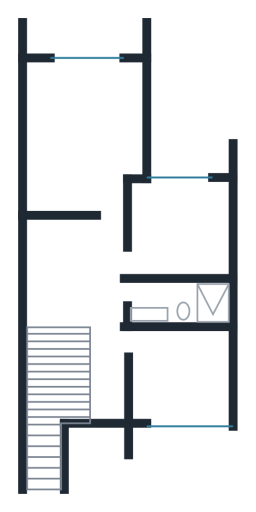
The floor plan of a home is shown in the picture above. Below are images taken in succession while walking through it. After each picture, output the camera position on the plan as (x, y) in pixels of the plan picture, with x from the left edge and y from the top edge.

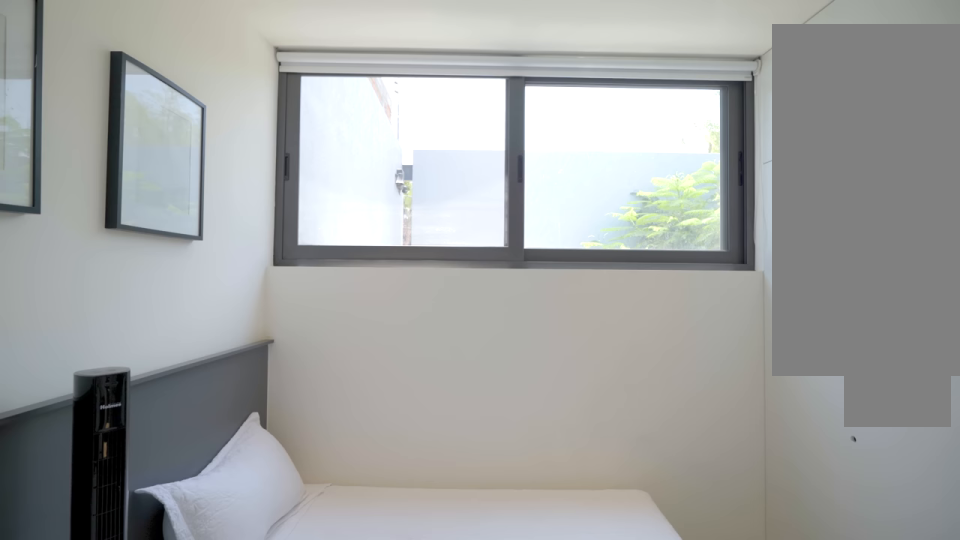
(154, 387)
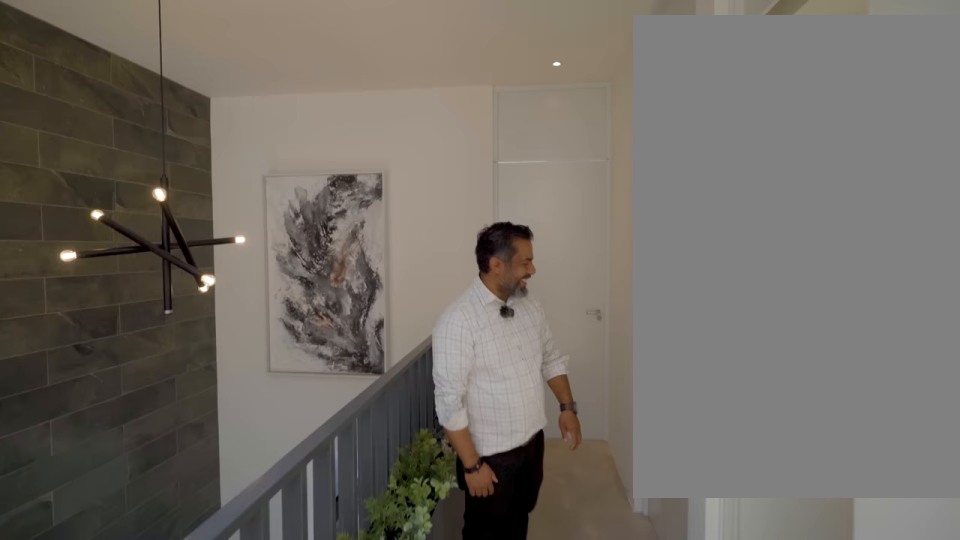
(110, 287)
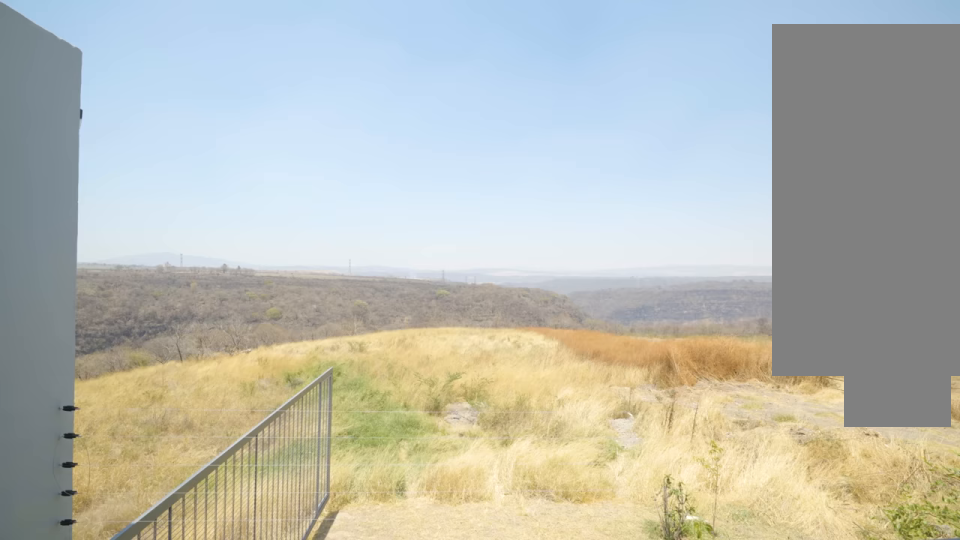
(79, 57)
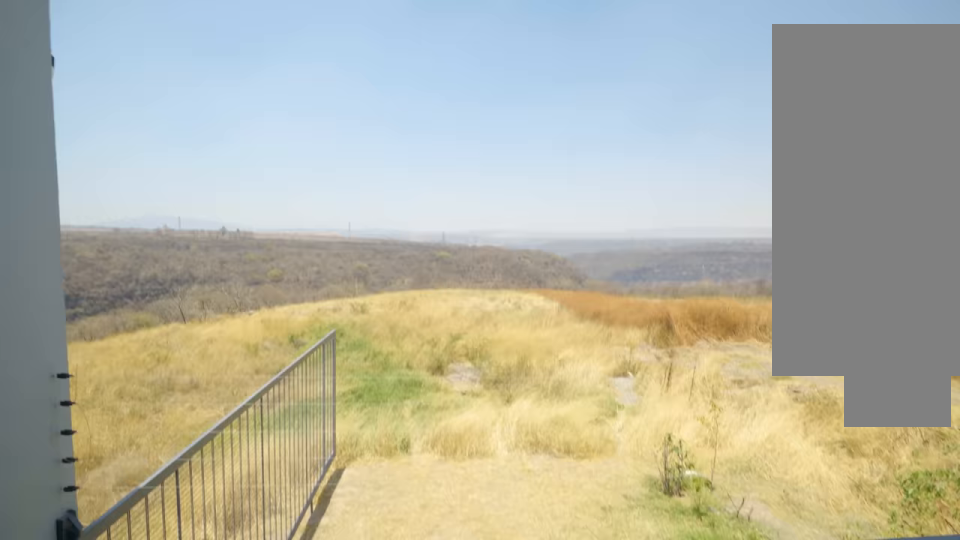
(82, 44)
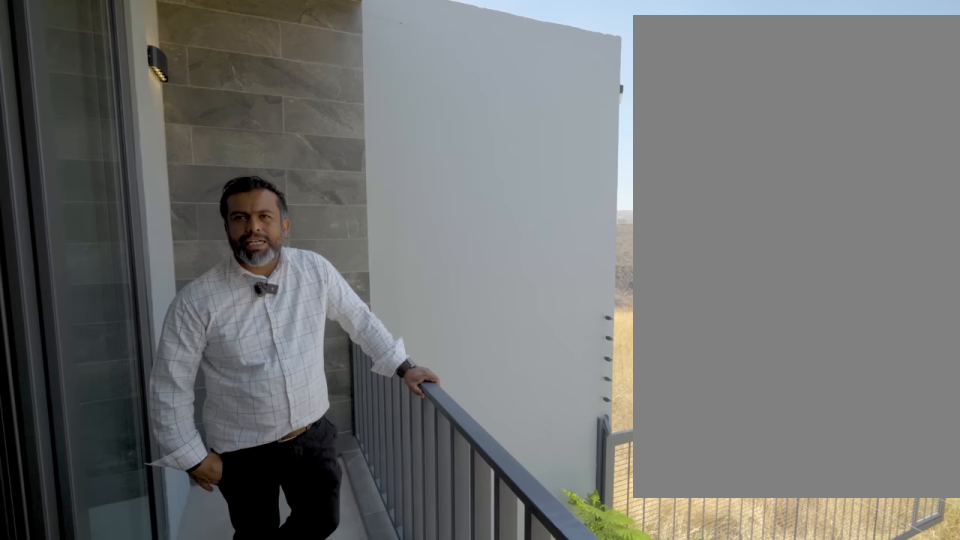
(96, 43)
